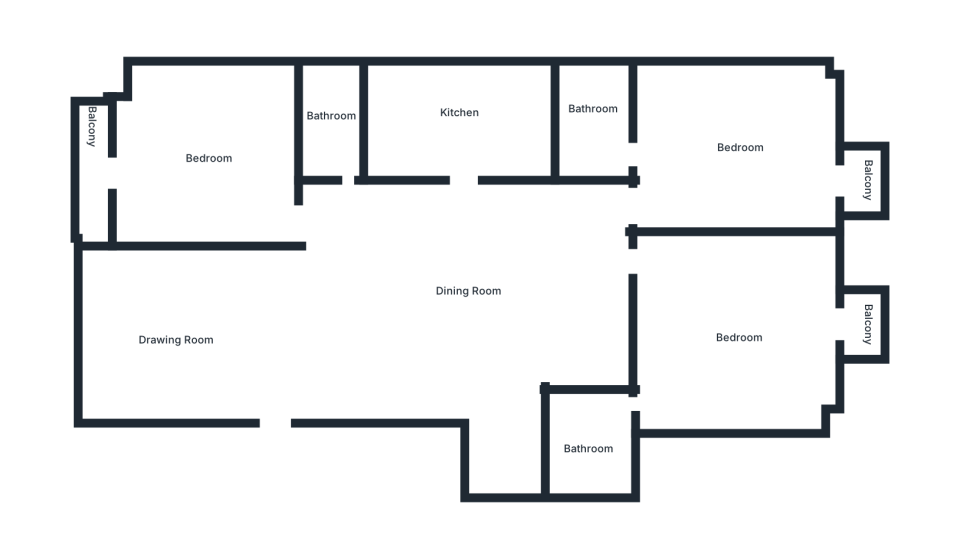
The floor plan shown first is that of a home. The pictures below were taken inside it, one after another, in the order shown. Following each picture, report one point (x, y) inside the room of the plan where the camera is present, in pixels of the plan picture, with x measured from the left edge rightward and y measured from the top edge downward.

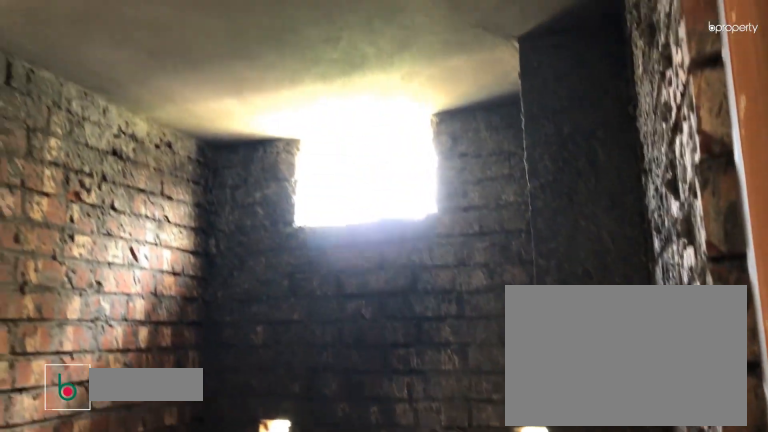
(592, 118)
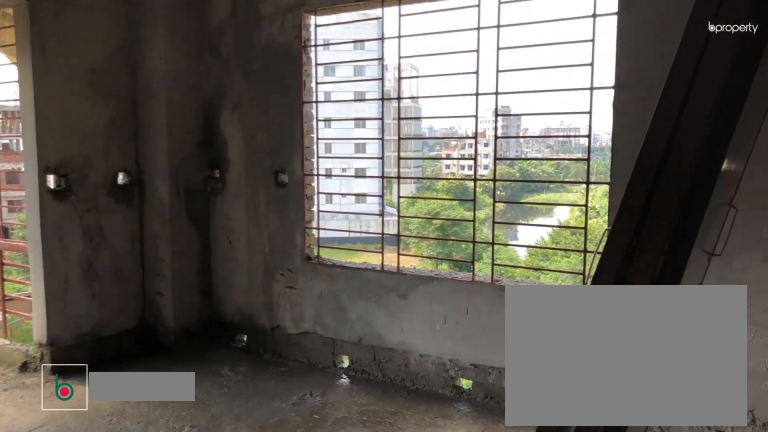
(743, 339)
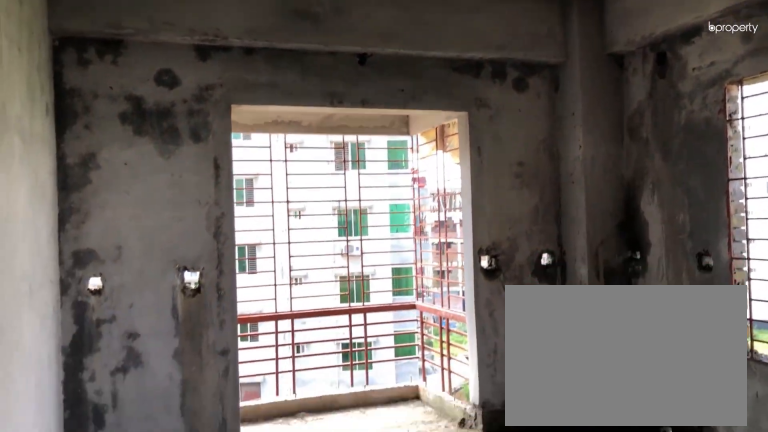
(743, 339)
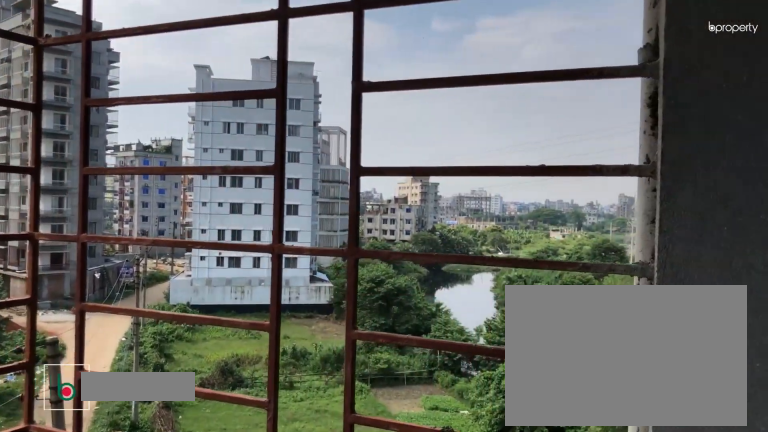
(861, 327)
